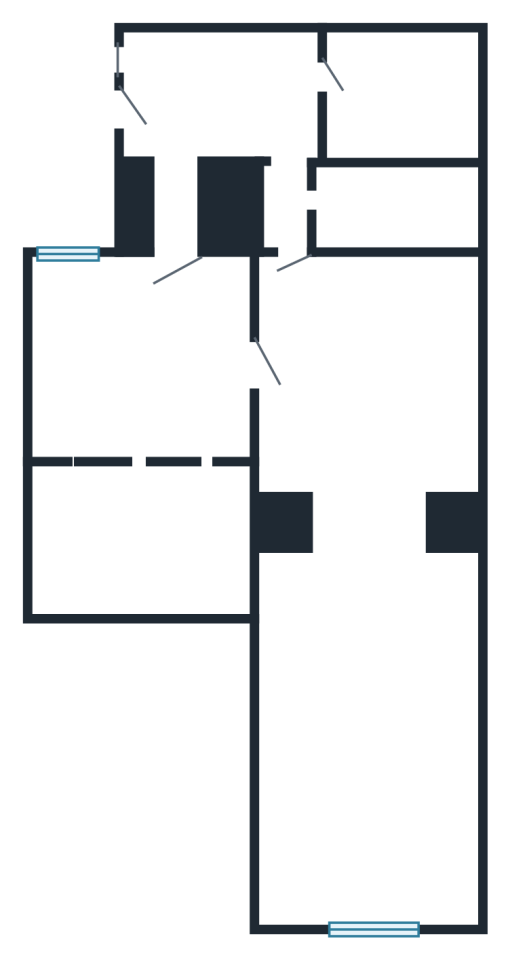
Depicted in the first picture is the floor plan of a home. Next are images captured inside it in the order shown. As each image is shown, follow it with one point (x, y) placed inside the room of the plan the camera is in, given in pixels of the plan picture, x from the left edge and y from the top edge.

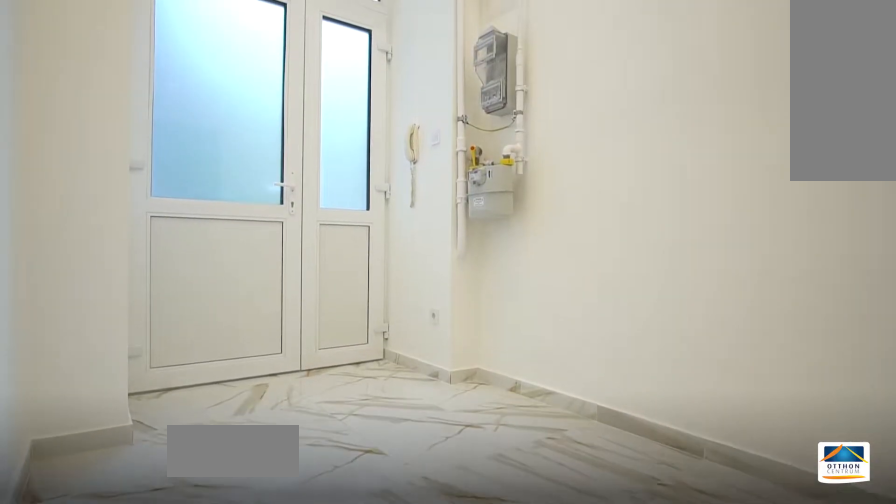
(234, 103)
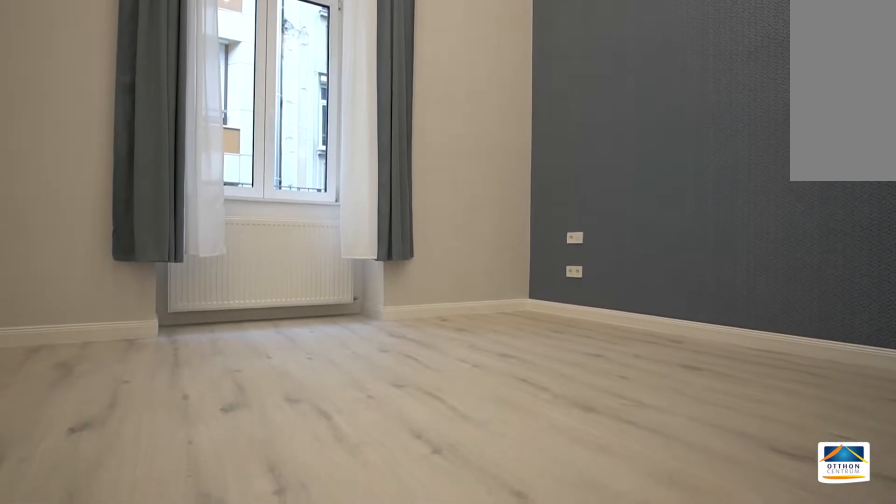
(373, 818)
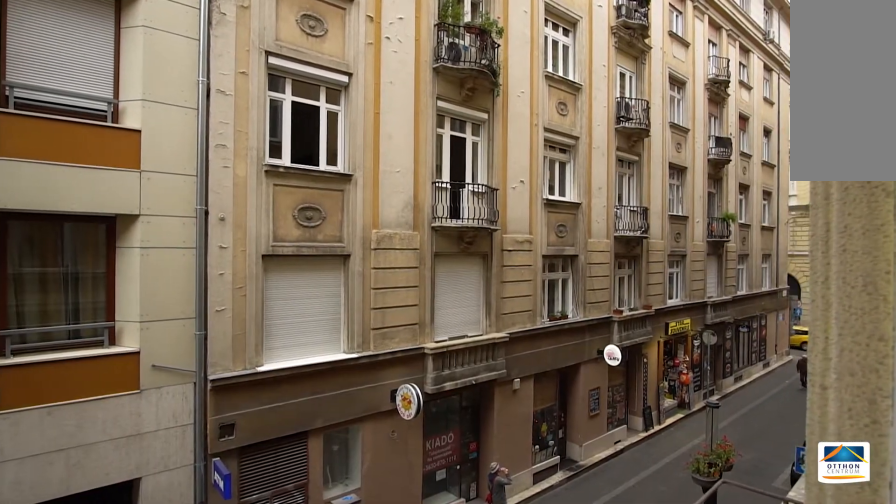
(373, 819)
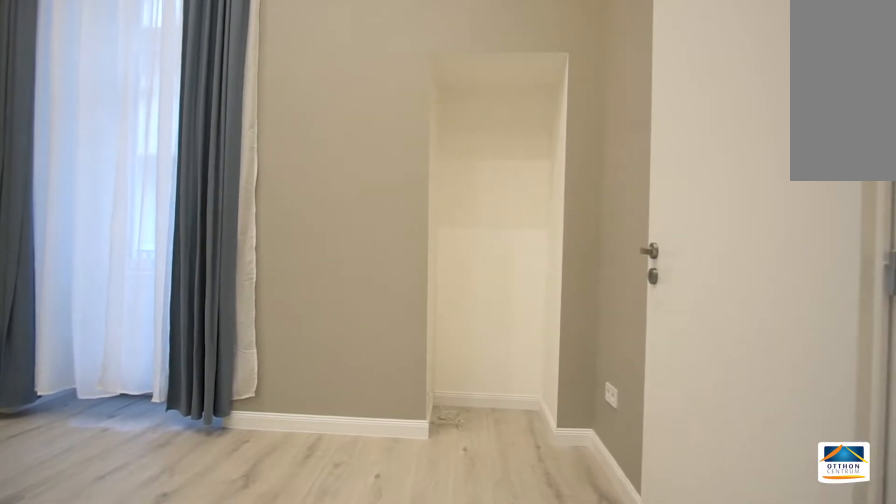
(150, 393)
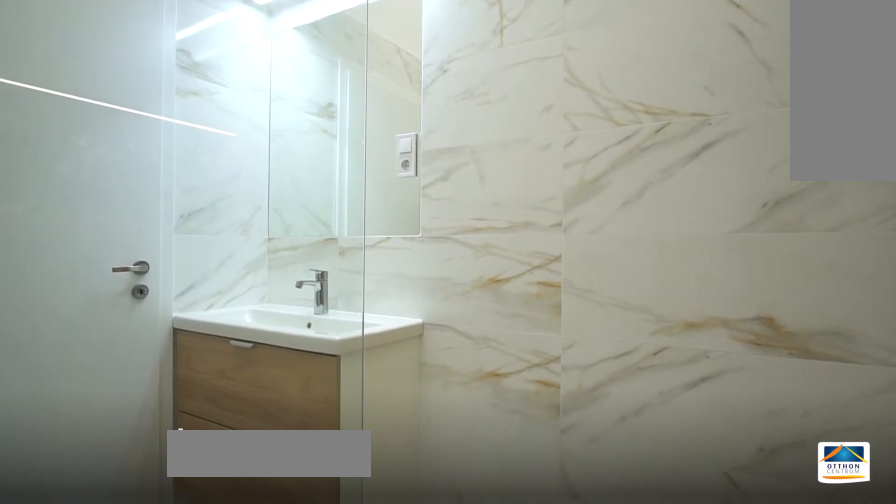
(403, 100)
